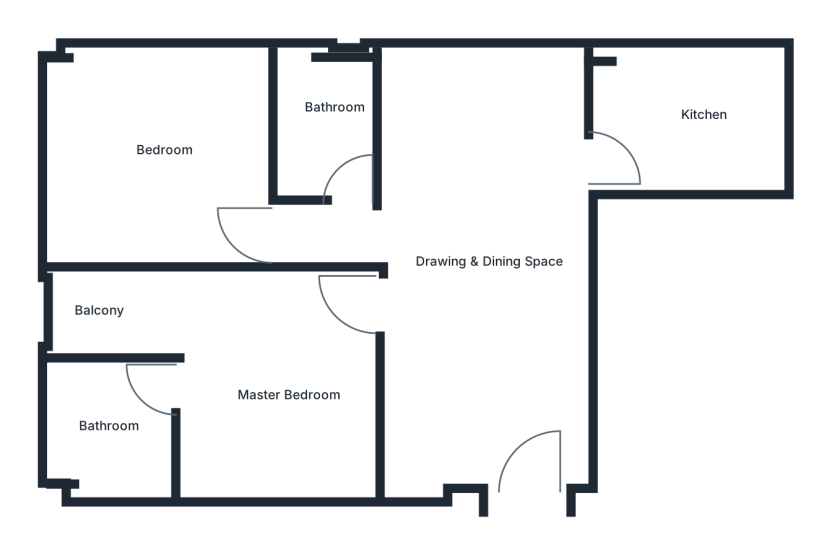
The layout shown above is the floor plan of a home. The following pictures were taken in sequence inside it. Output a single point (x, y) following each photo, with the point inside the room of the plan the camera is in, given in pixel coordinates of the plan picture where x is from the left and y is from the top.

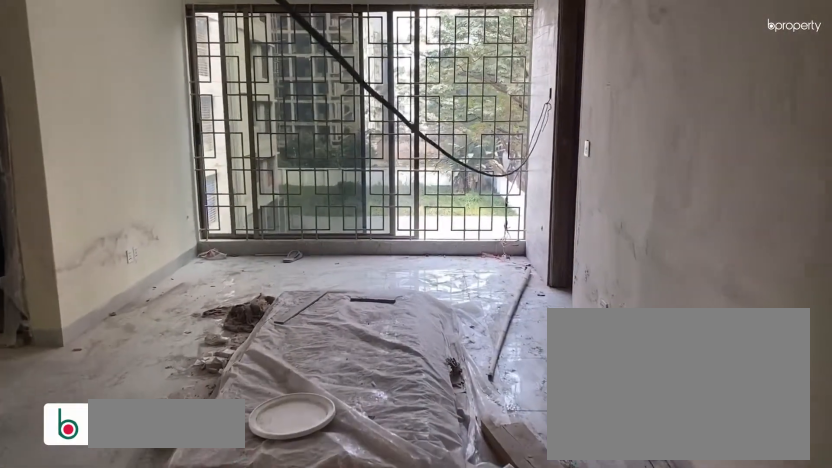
(516, 434)
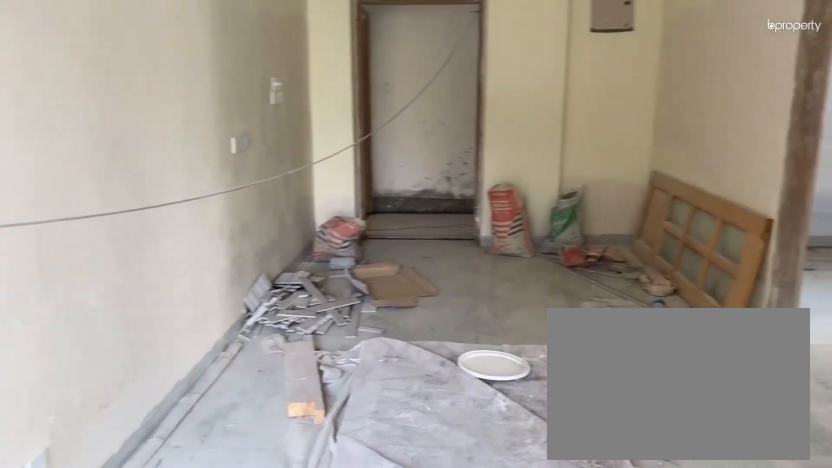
(498, 222)
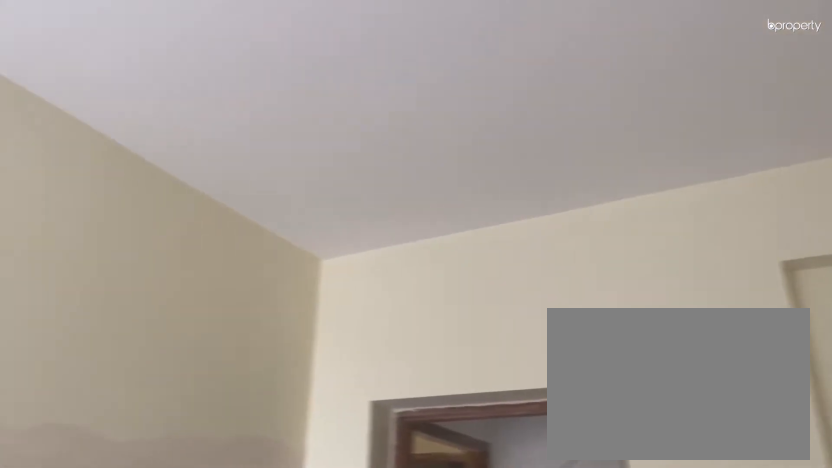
(498, 222)
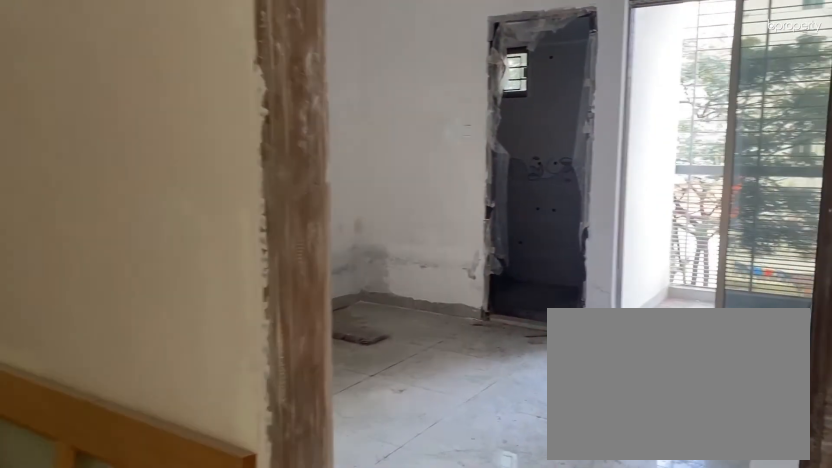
(341, 347)
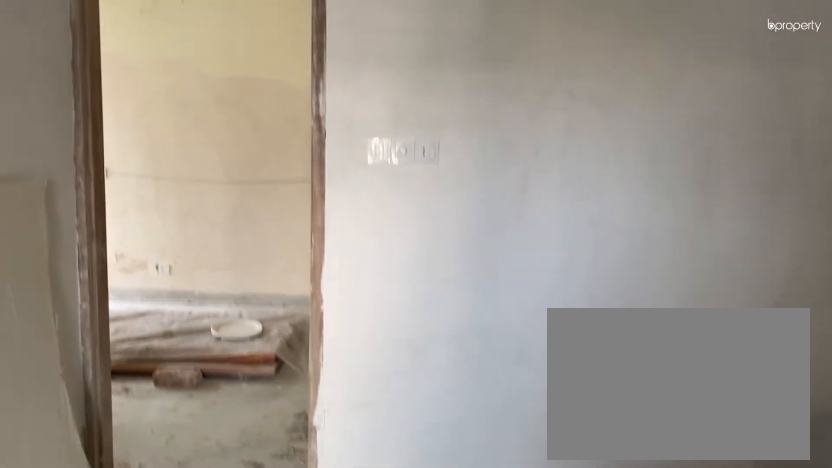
(264, 404)
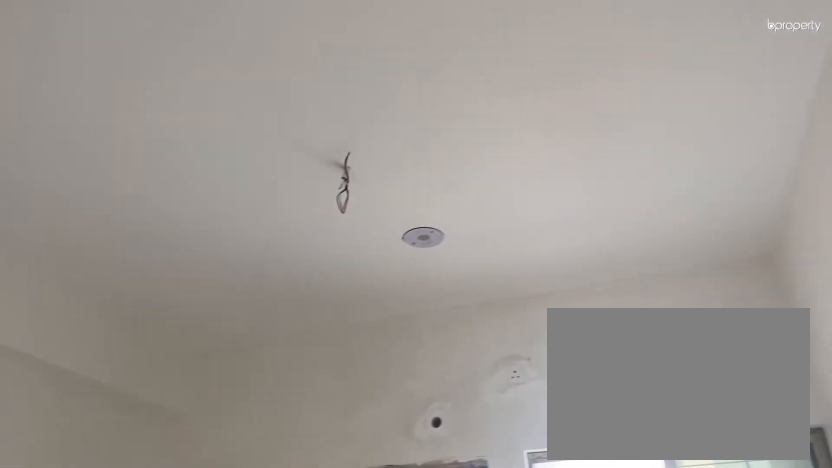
(264, 404)
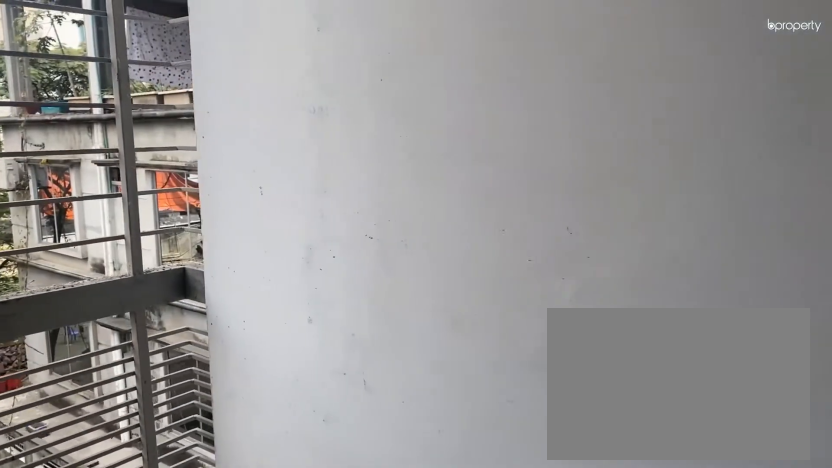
(94, 308)
